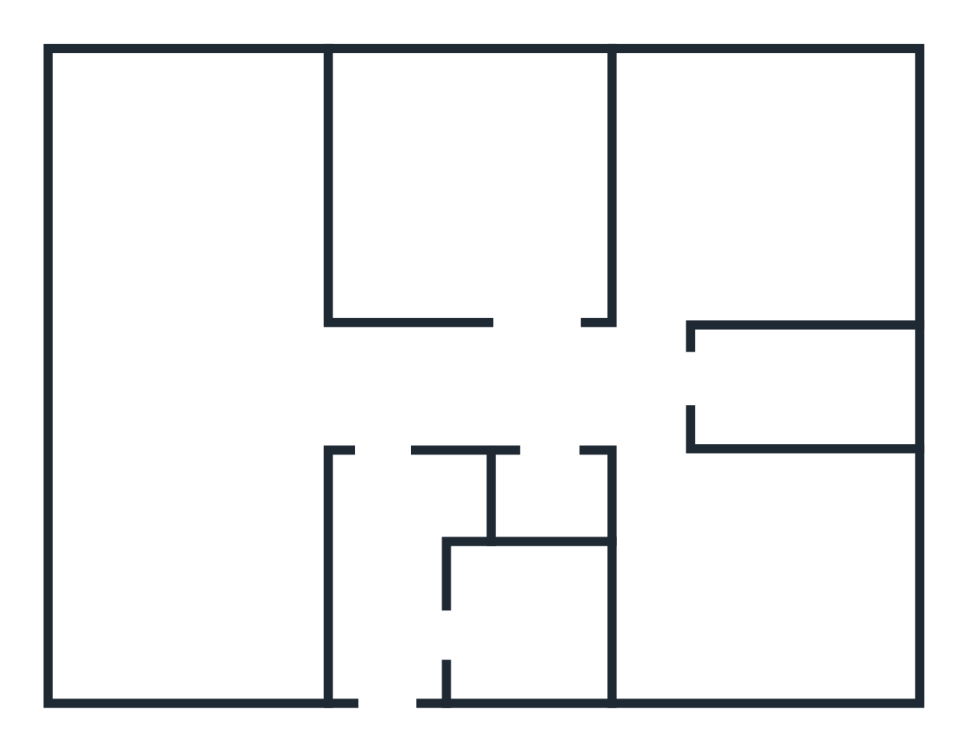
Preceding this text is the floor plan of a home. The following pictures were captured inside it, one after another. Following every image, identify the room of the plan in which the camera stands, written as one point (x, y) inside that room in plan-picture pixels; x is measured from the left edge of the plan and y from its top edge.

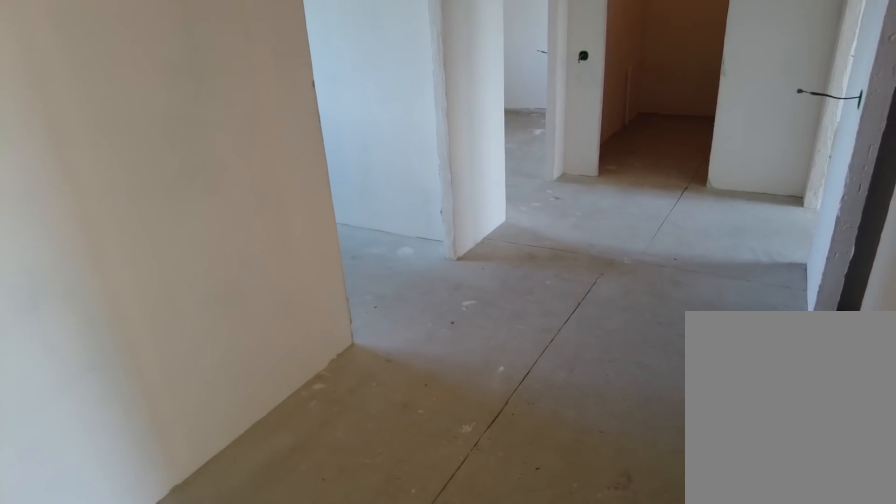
(388, 418)
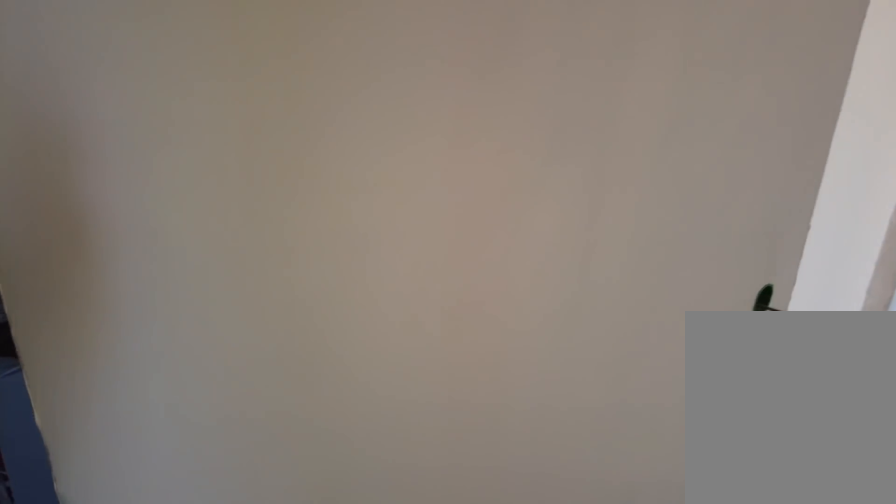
(563, 410)
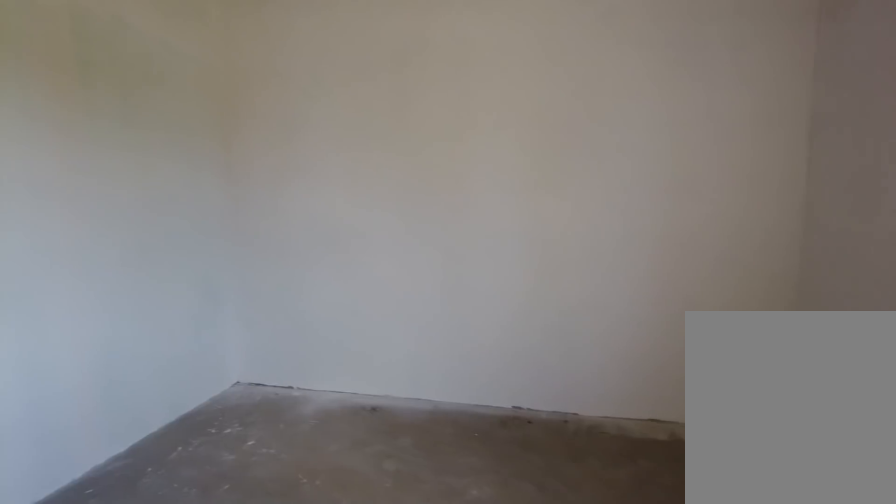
(700, 607)
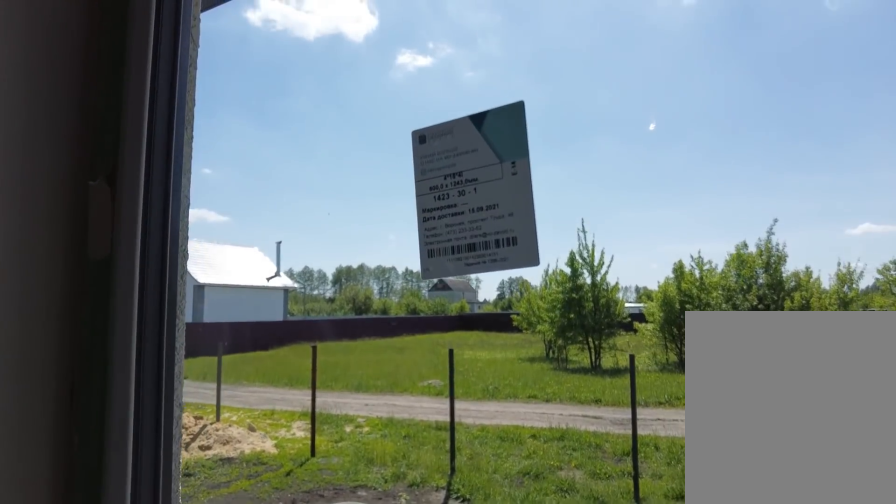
(700, 607)
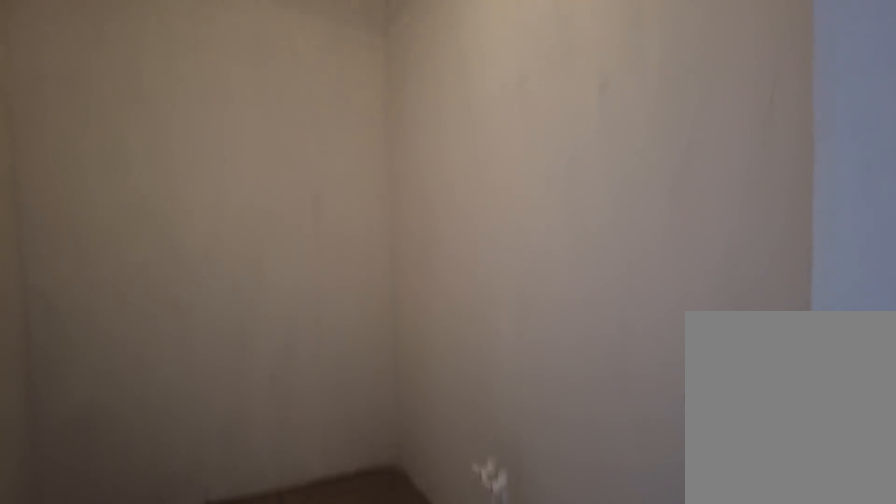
(651, 396)
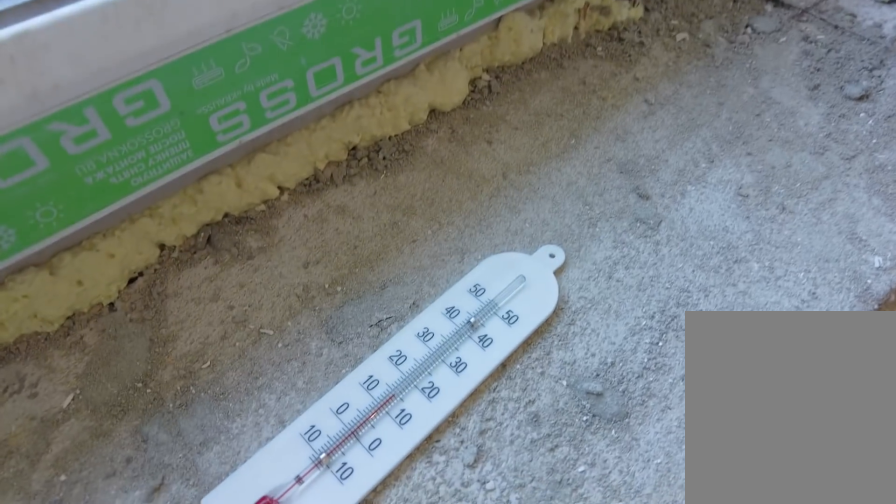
(674, 266)
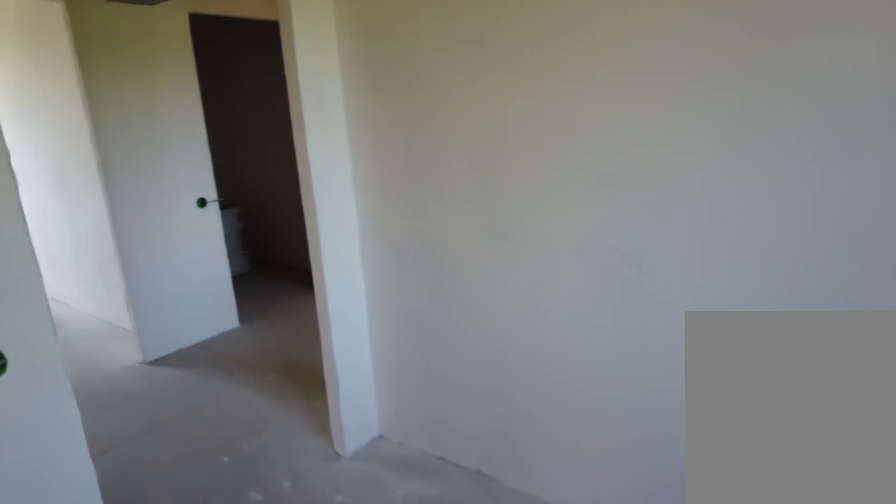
(674, 266)
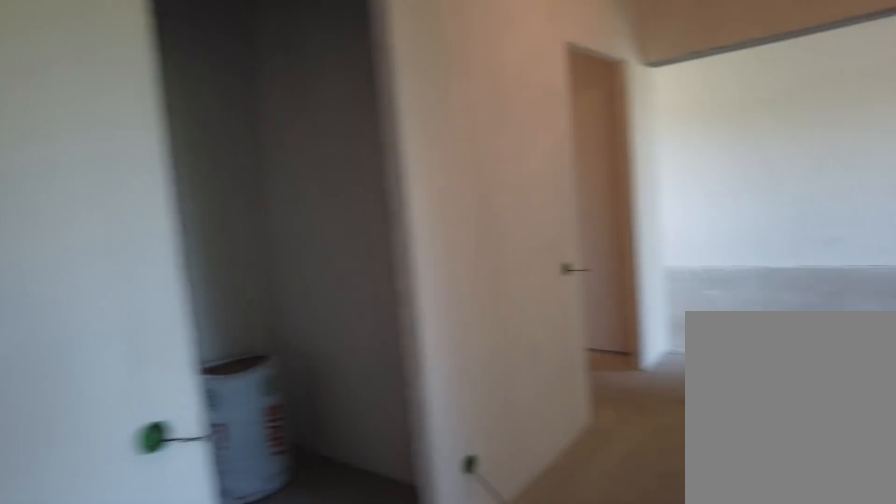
(638, 383)
